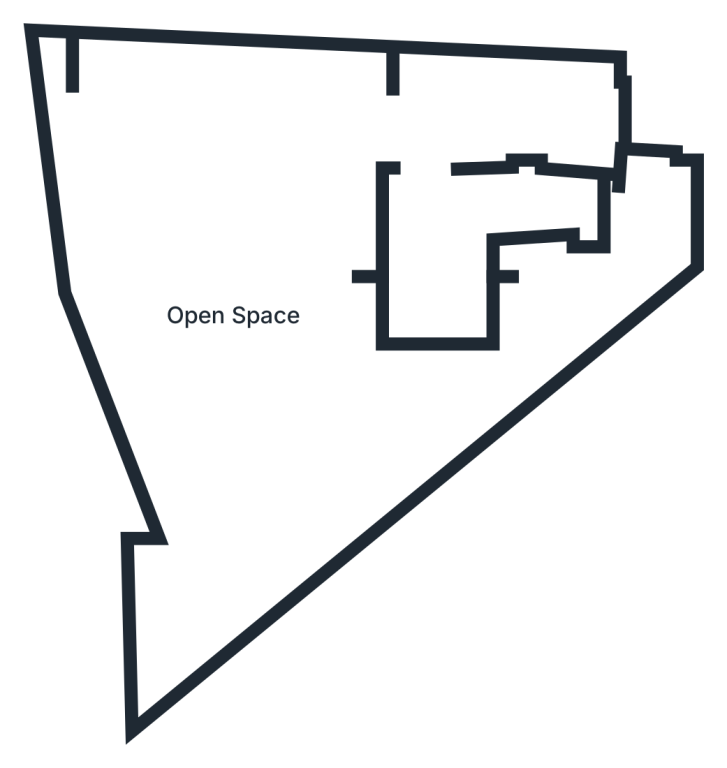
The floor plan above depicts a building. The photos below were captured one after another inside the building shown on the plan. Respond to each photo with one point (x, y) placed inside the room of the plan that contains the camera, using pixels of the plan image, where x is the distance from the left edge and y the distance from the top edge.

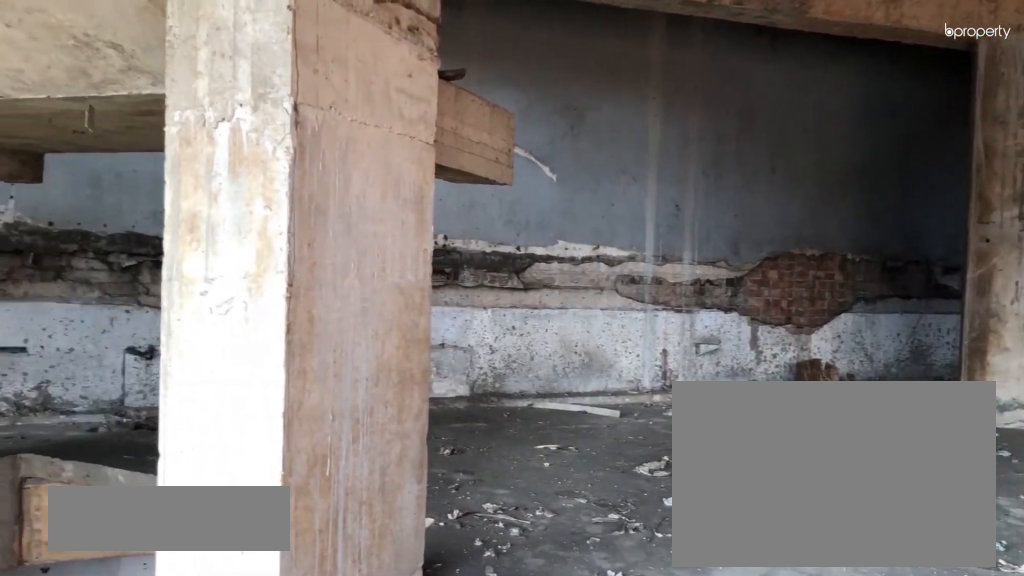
(286, 126)
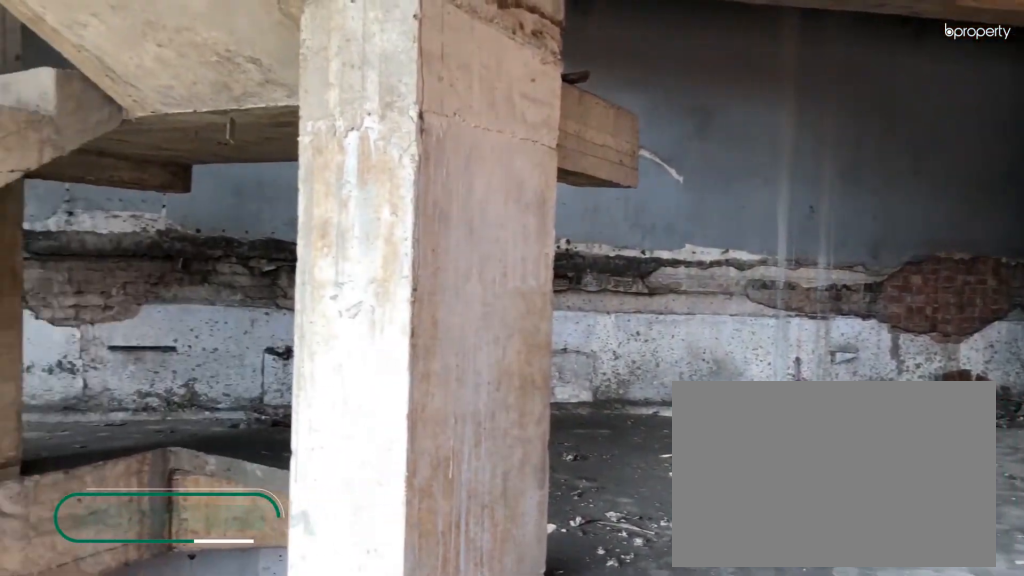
(286, 126)
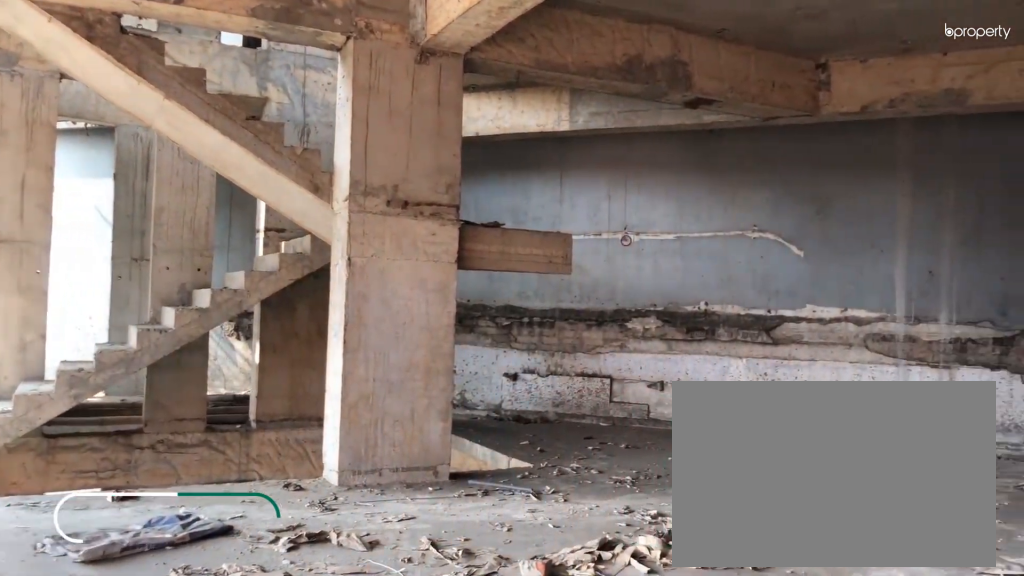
(122, 141)
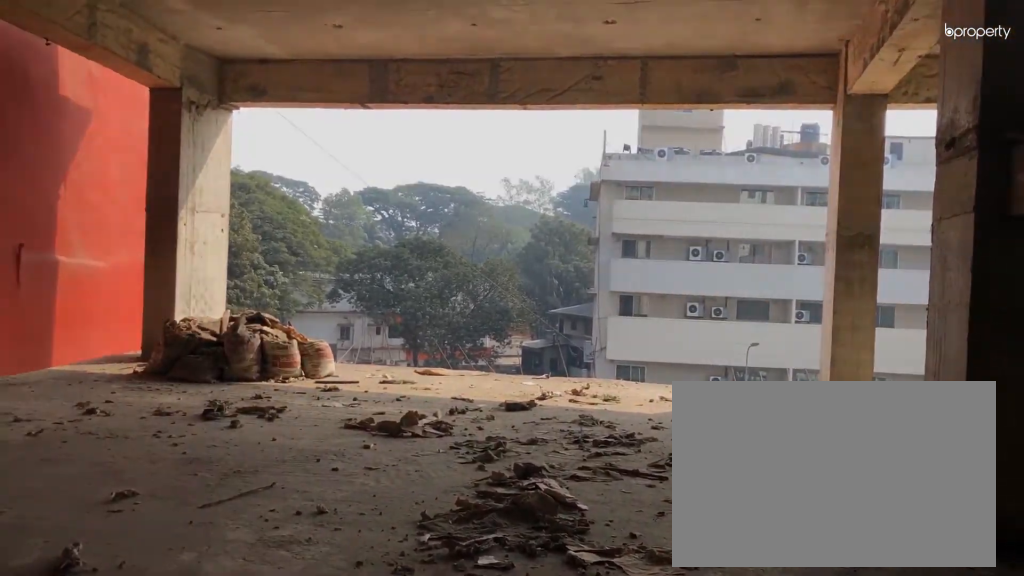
(243, 452)
